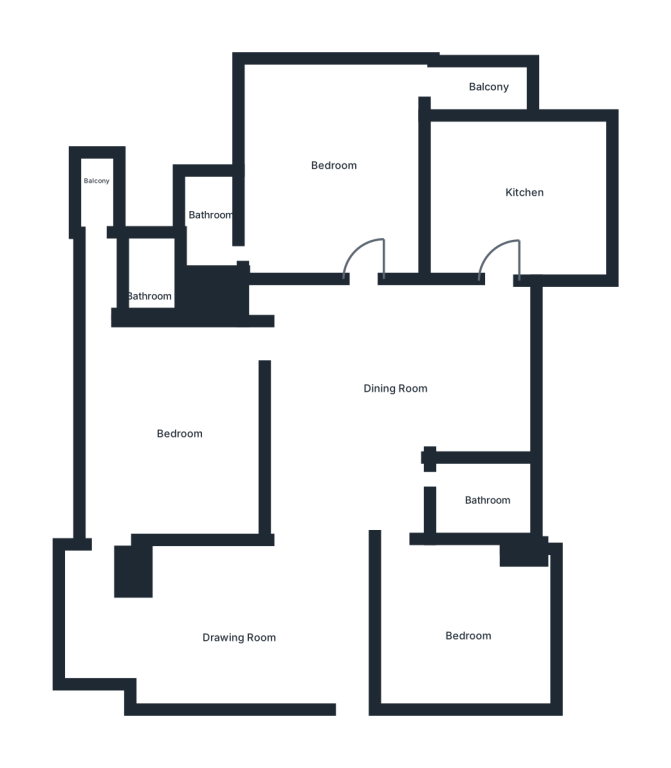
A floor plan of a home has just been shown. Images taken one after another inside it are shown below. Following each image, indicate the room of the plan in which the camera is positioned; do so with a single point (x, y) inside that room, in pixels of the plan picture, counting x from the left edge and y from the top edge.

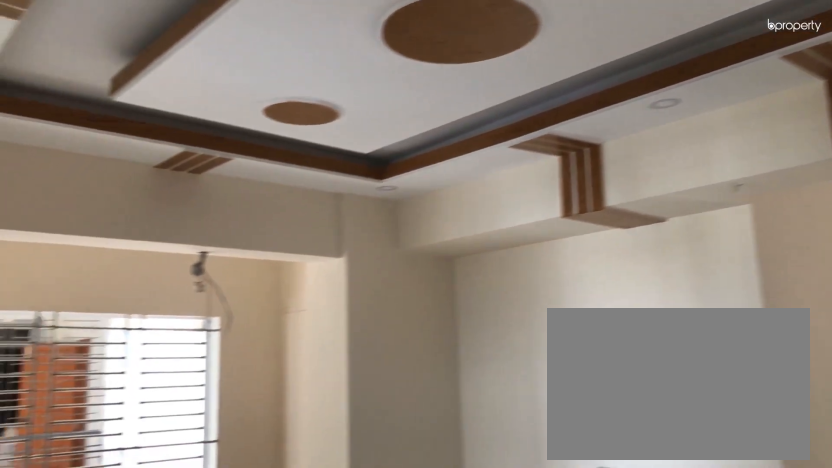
(229, 630)
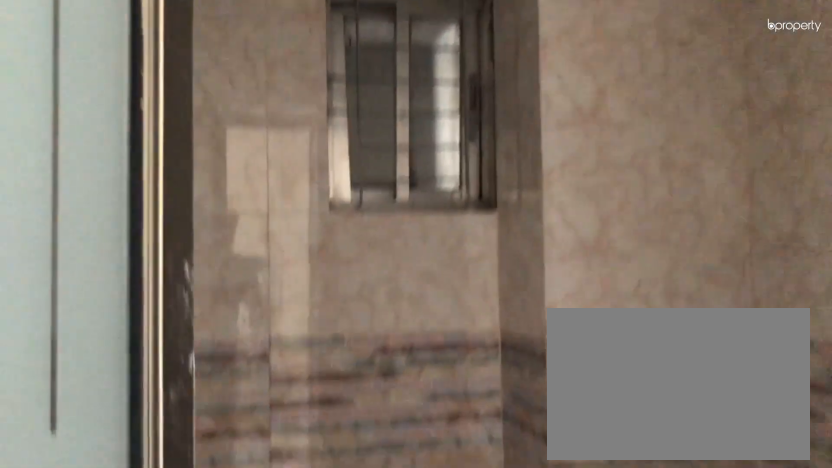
(477, 496)
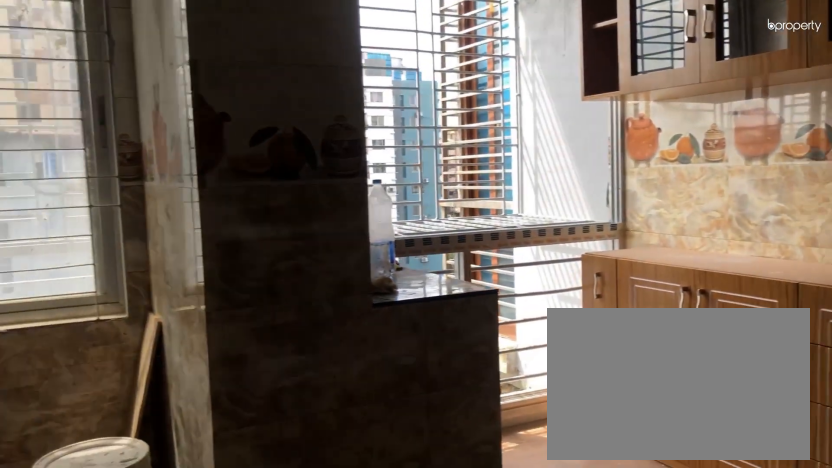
(517, 188)
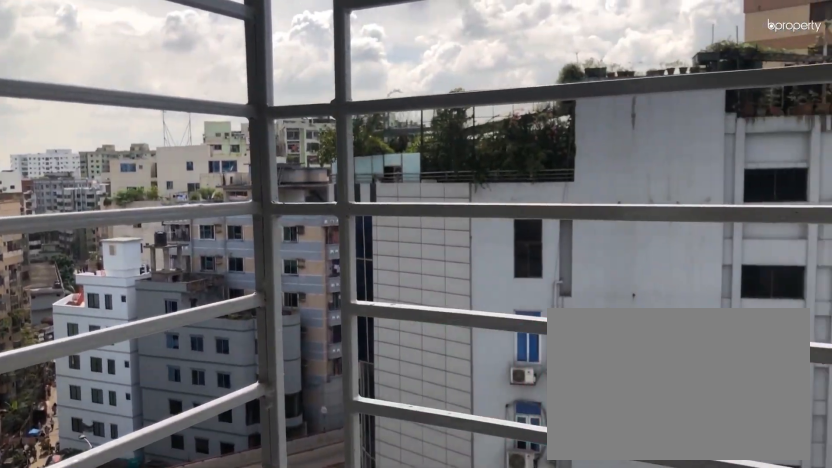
(98, 189)
